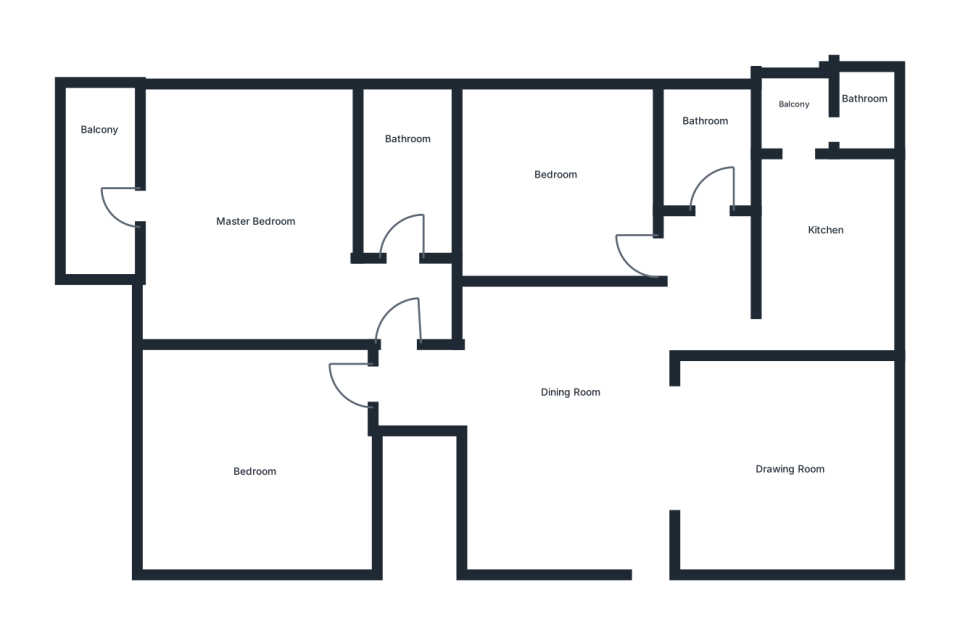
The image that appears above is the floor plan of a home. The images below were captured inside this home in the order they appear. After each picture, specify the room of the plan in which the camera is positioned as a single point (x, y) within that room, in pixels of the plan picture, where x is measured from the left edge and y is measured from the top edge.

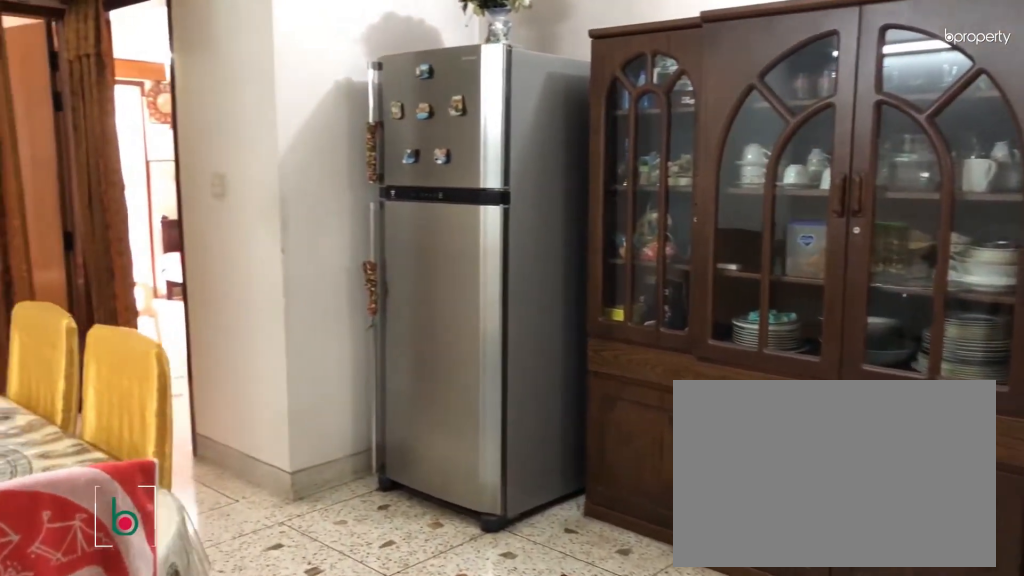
(617, 448)
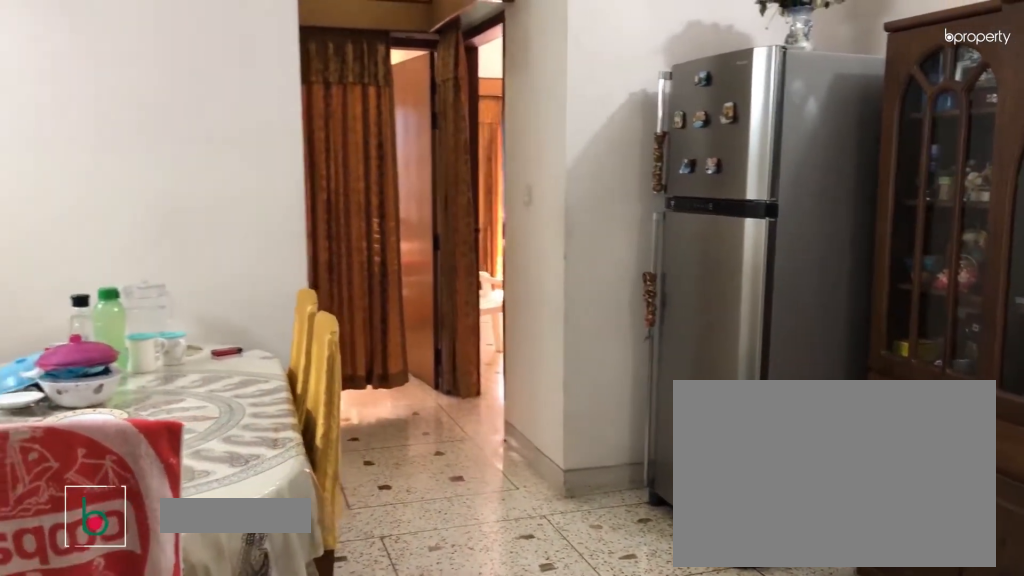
(617, 448)
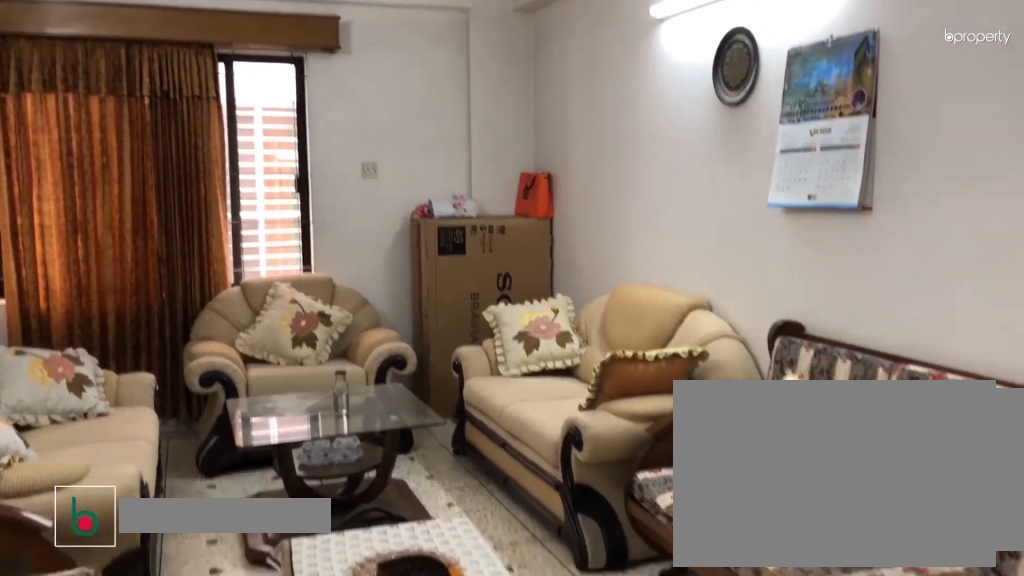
(786, 464)
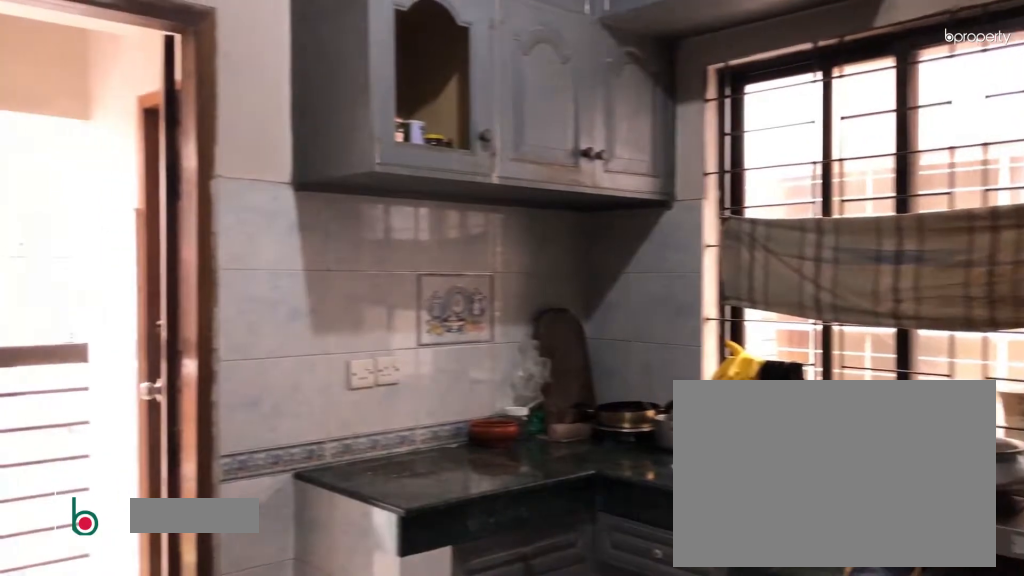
(839, 246)
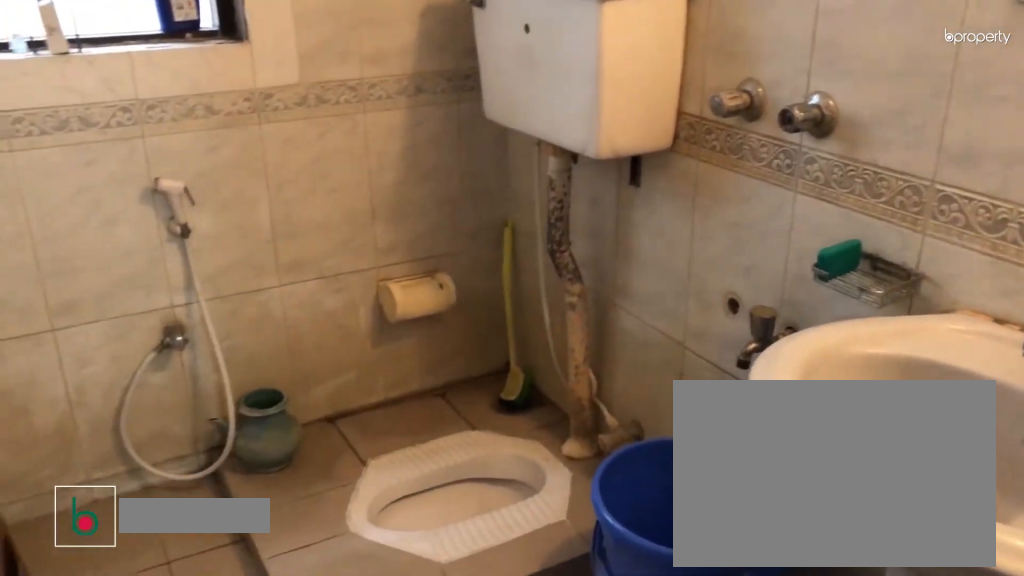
(701, 156)
